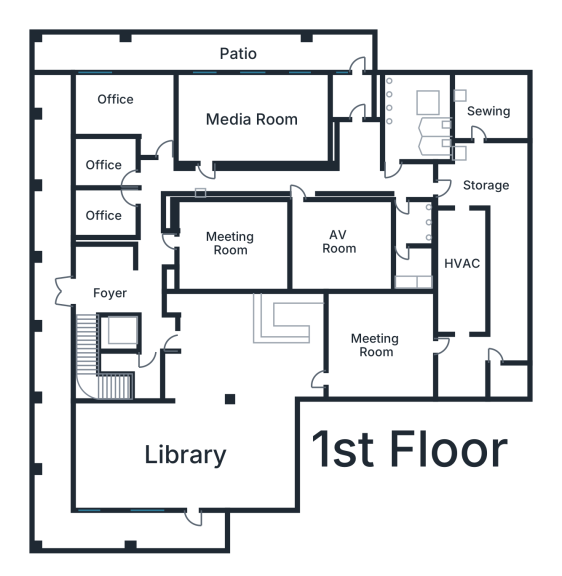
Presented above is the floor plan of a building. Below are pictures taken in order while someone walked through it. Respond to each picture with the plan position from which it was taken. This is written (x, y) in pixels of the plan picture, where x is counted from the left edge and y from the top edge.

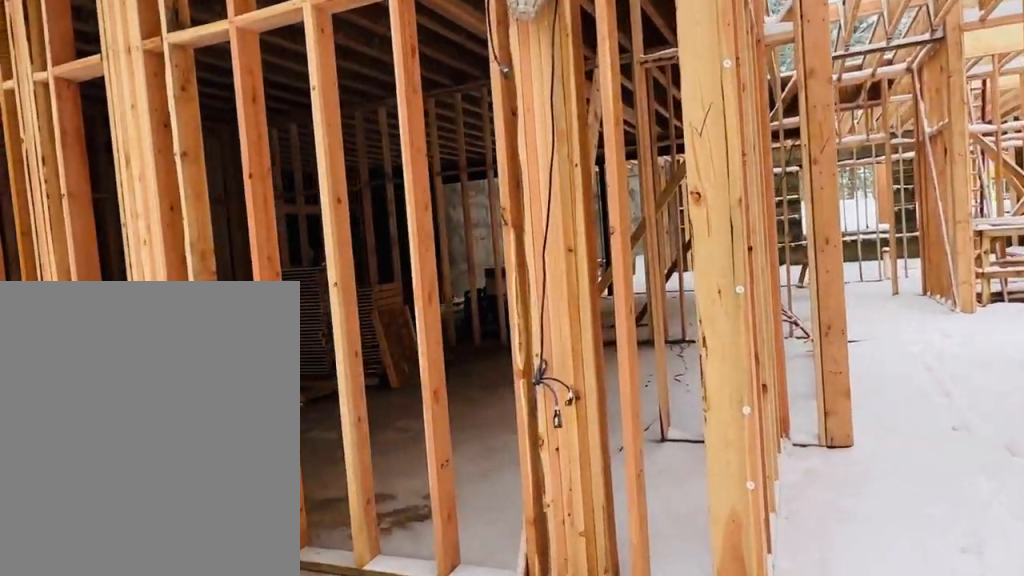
(158, 161)
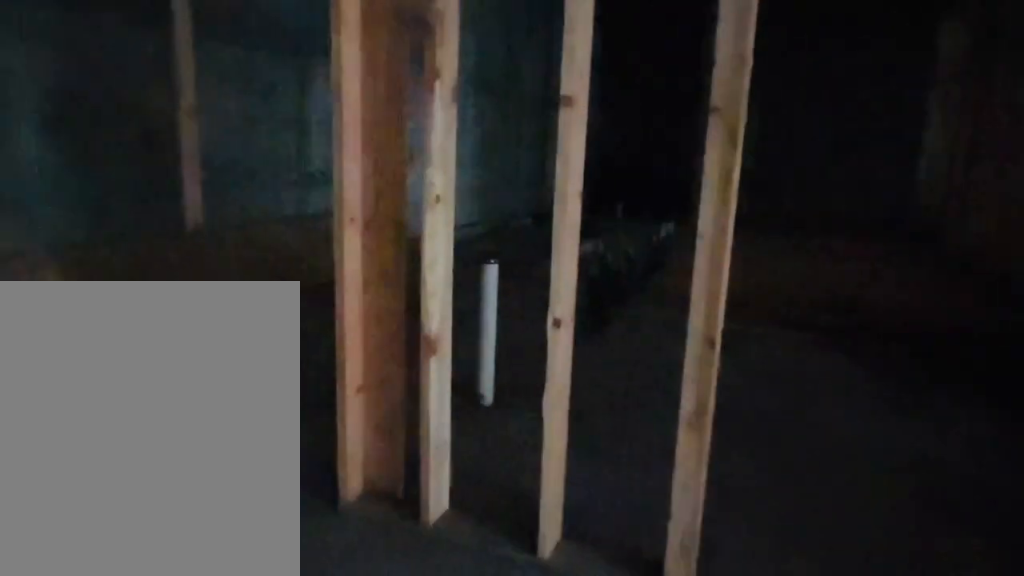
(482, 168)
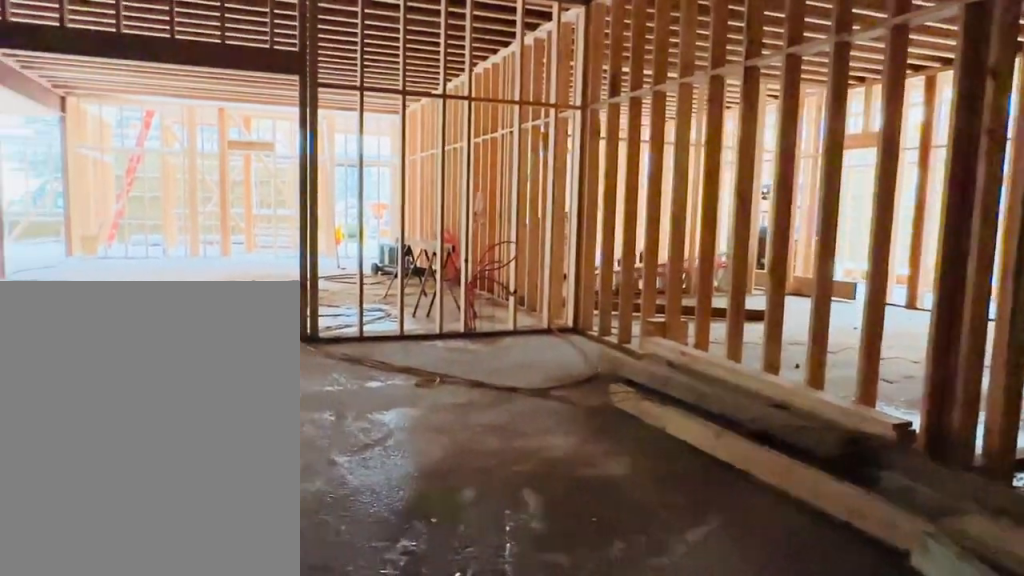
(412, 349)
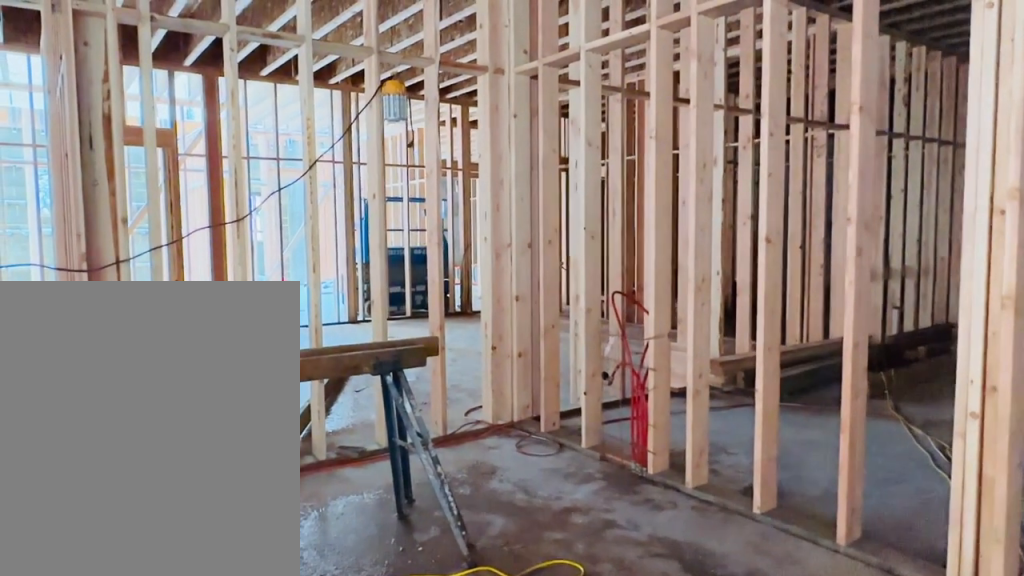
(298, 348)
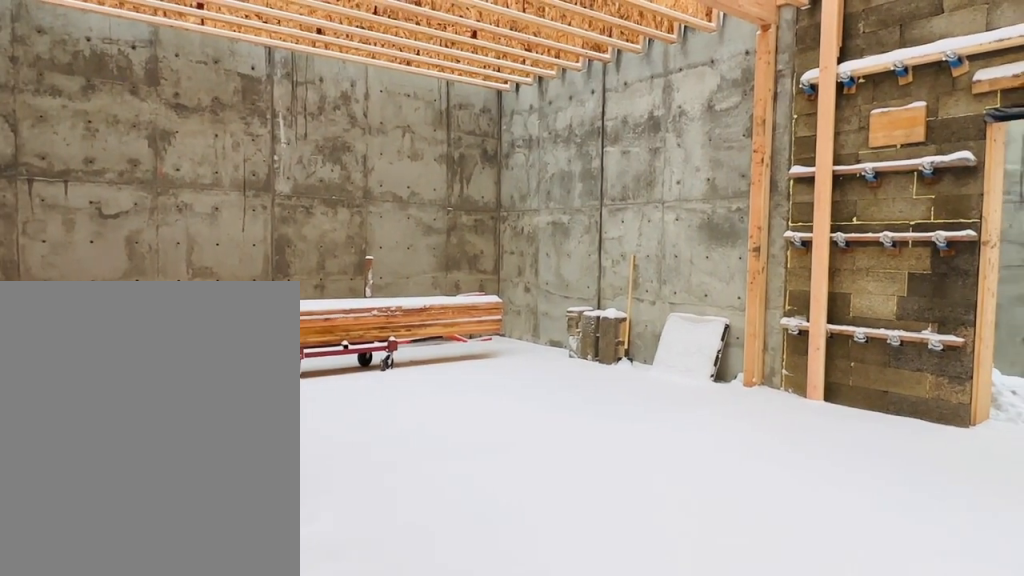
(169, 422)
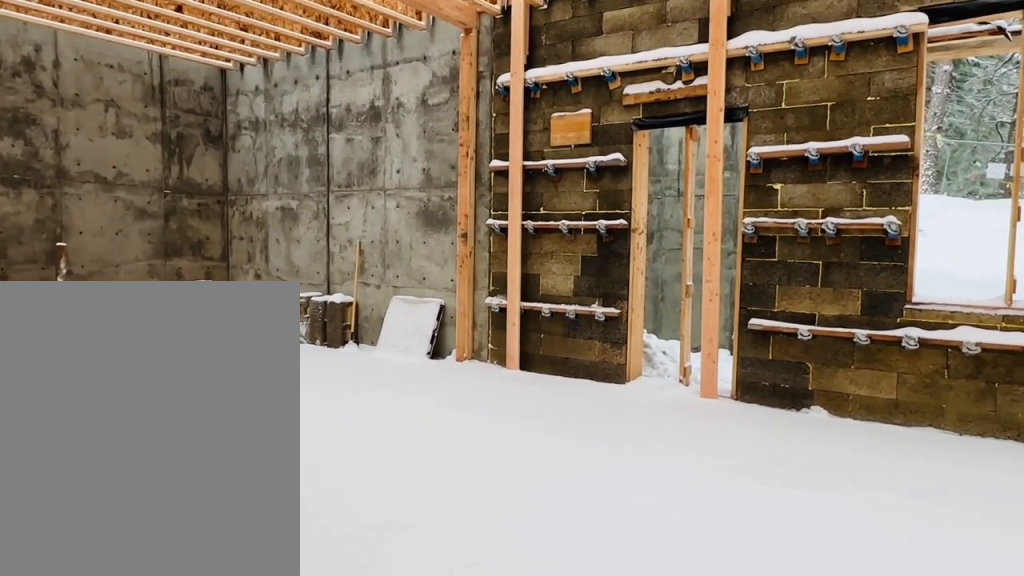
(169, 422)
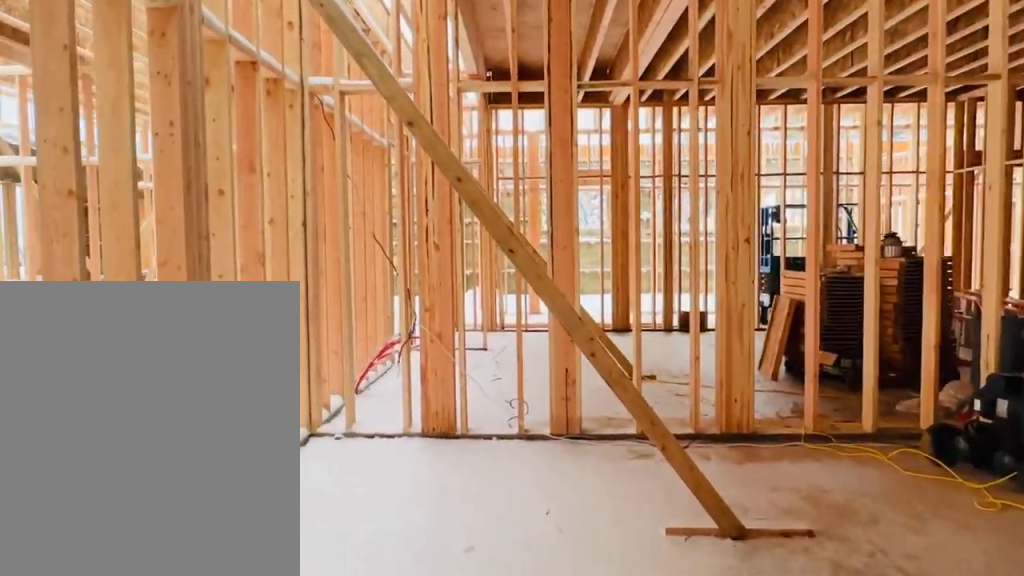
(180, 349)
